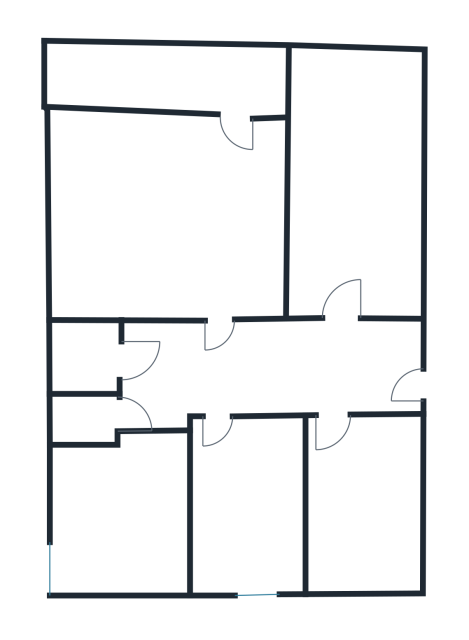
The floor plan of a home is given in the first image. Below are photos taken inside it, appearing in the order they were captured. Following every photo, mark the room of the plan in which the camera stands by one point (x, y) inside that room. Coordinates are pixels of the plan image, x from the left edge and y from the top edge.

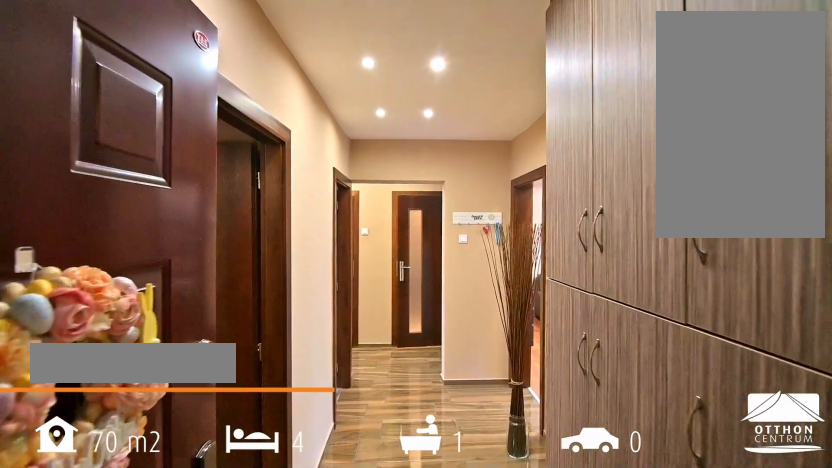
(295, 370)
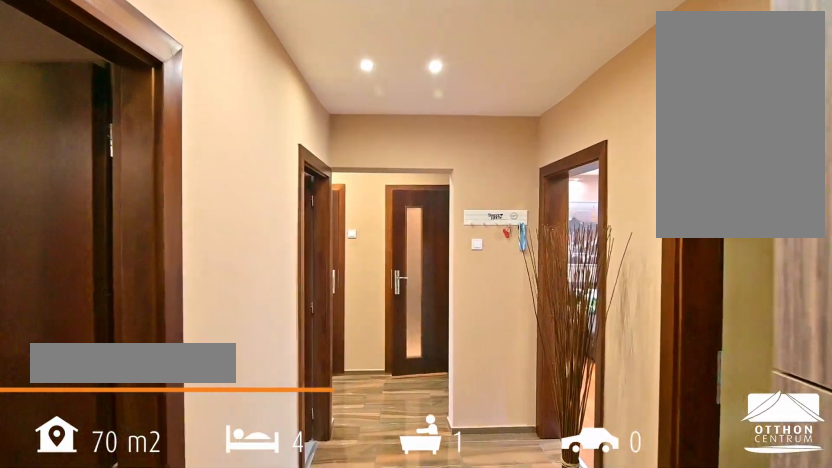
(295, 370)
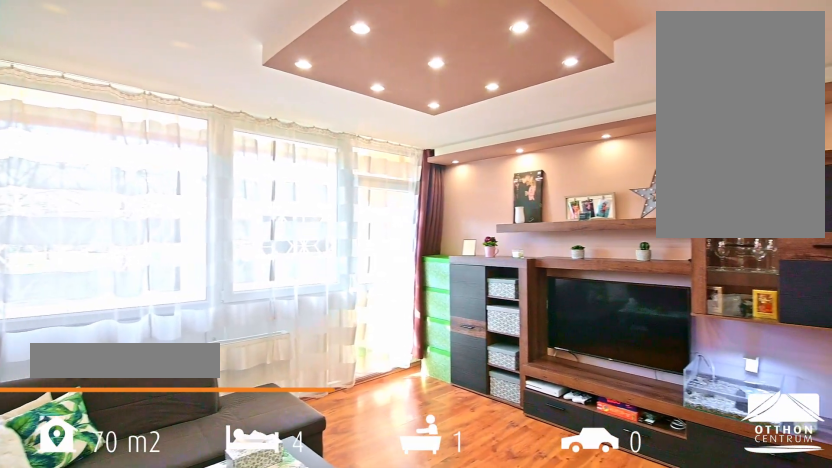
(170, 215)
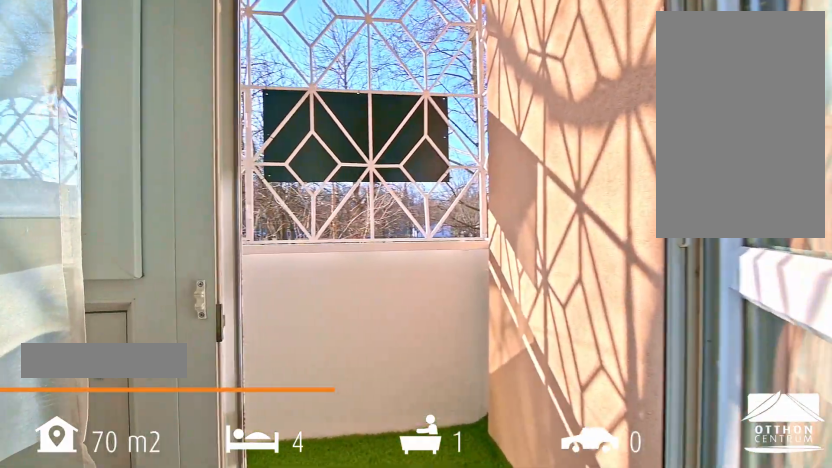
(170, 80)
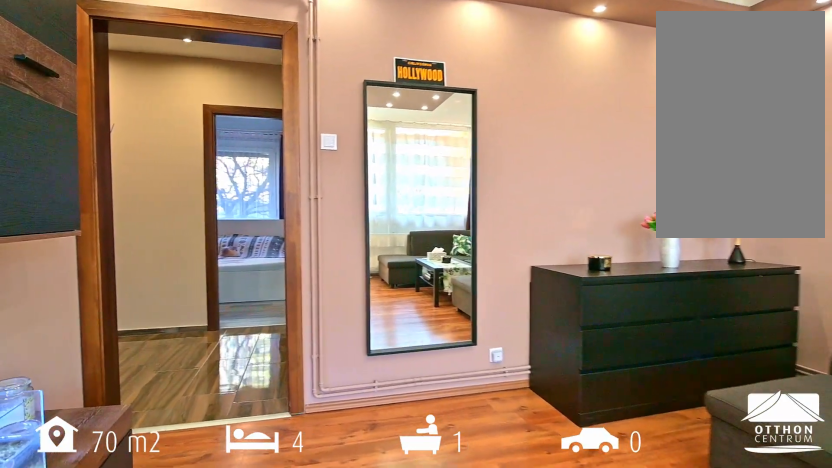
(169, 215)
